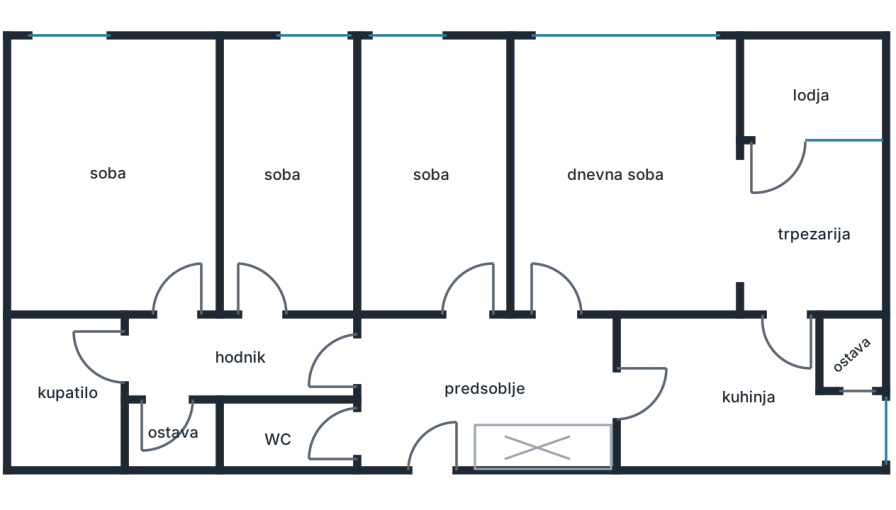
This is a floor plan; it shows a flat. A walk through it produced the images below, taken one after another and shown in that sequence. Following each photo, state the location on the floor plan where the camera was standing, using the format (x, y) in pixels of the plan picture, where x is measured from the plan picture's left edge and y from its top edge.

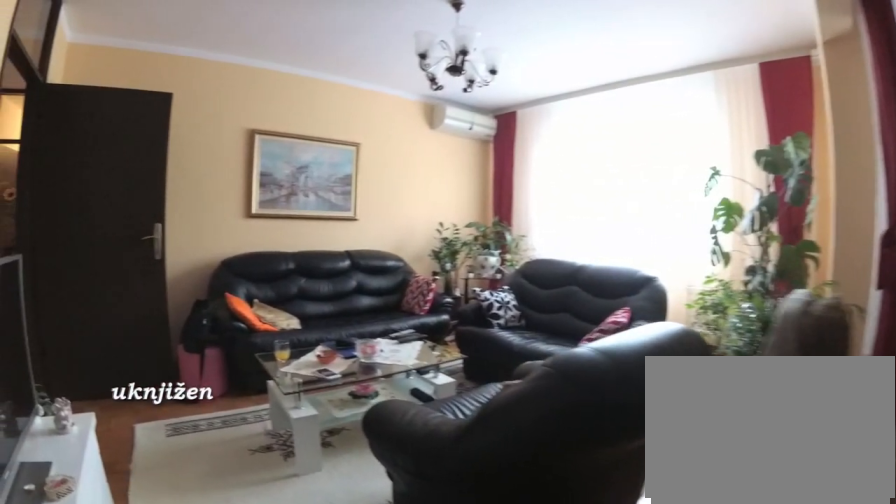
(769, 294)
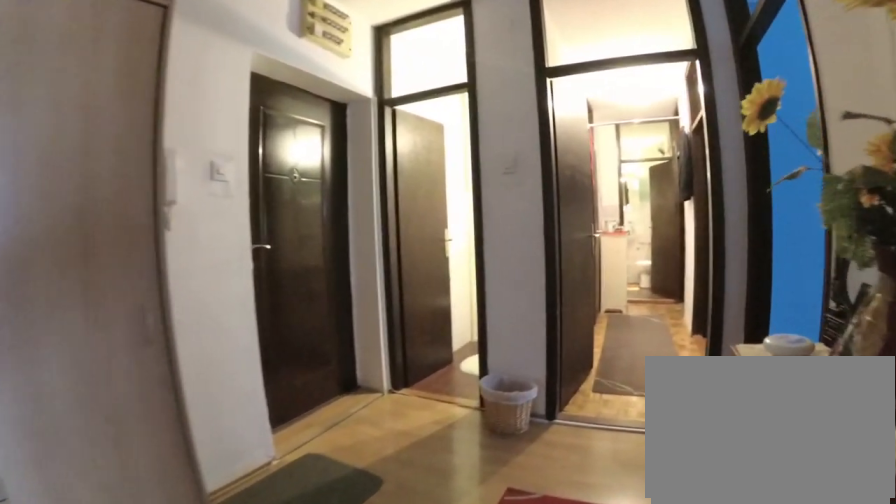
(551, 346)
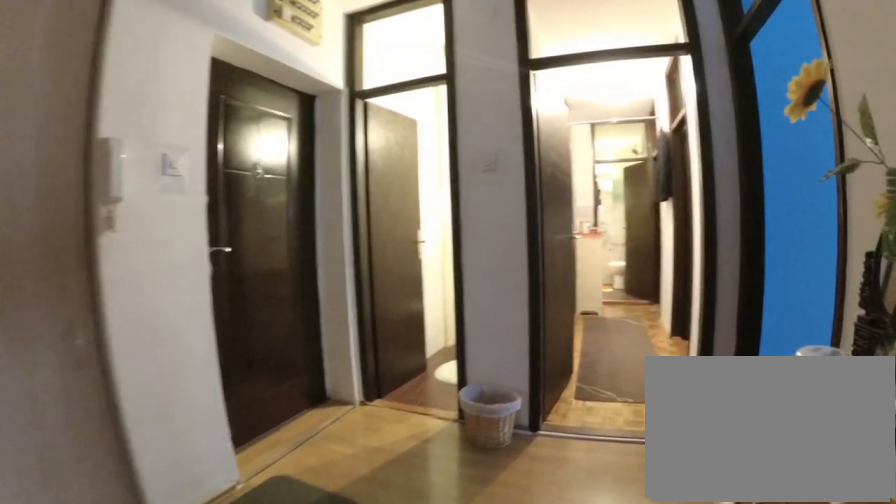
(548, 355)
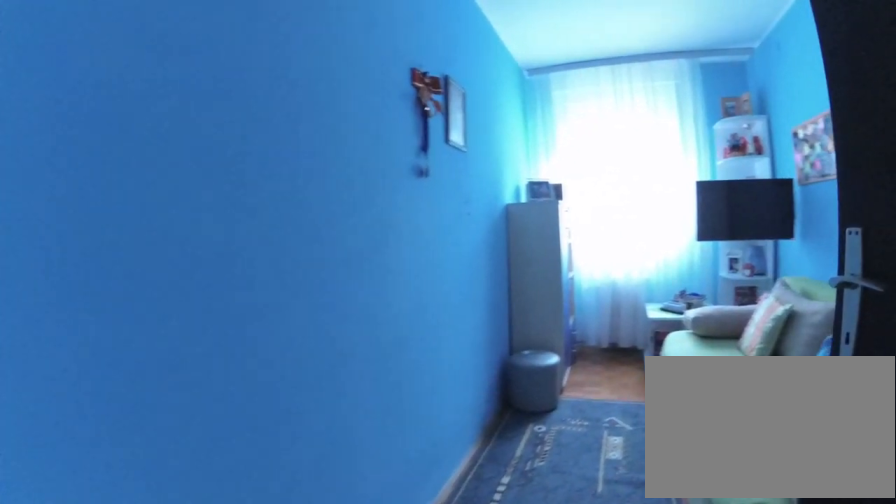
(468, 341)
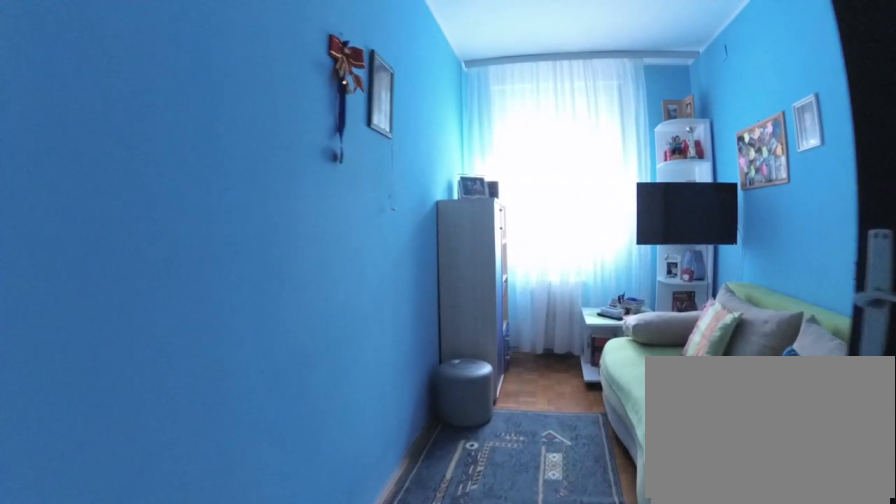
(465, 303)
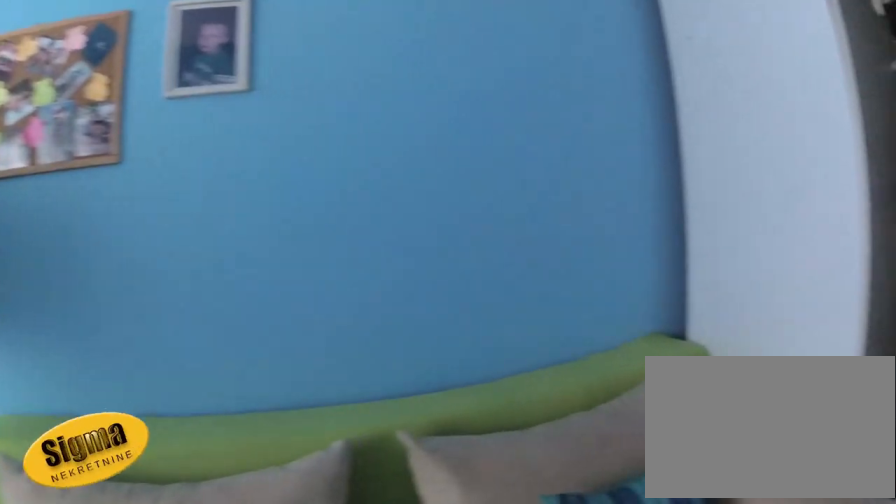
(450, 164)
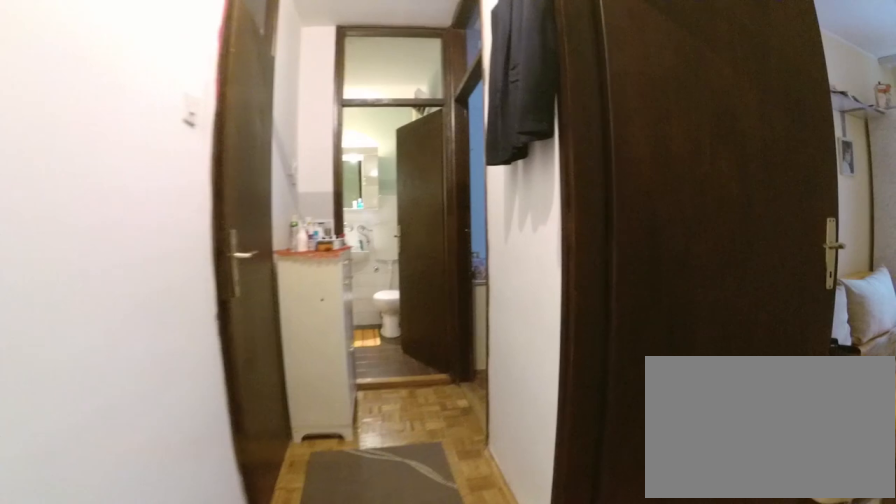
(366, 364)
